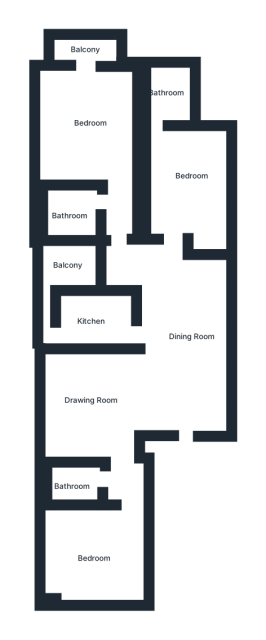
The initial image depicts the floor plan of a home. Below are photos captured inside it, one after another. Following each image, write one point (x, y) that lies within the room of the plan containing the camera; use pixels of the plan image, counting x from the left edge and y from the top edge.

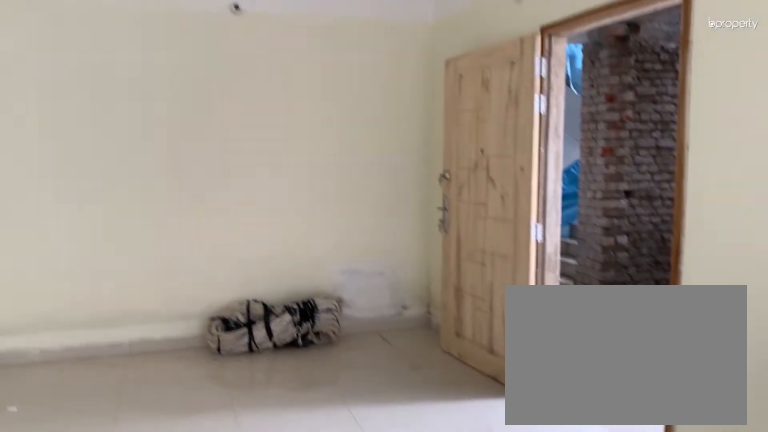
(85, 395)
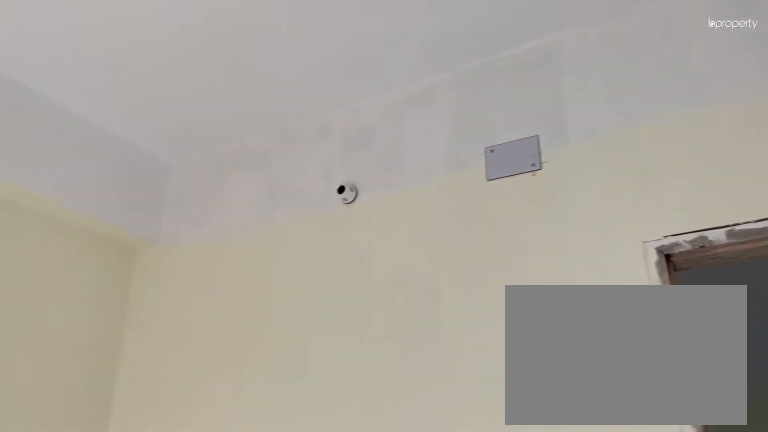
(93, 556)
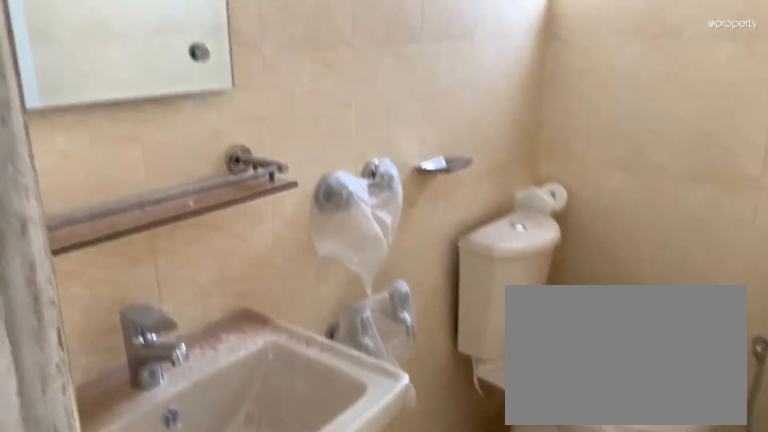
(77, 480)
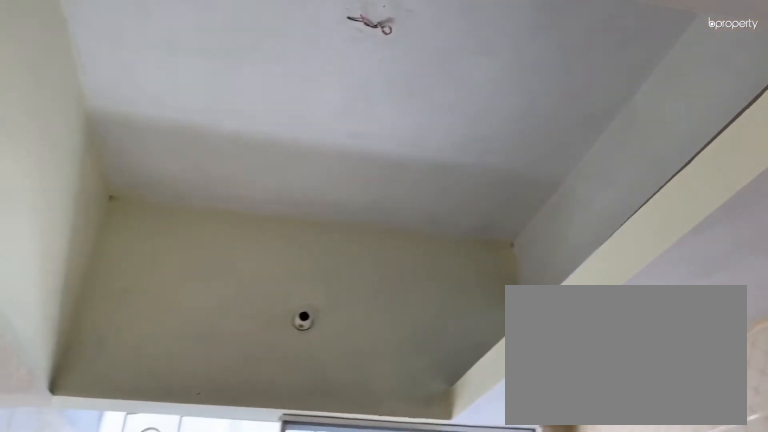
(94, 318)
